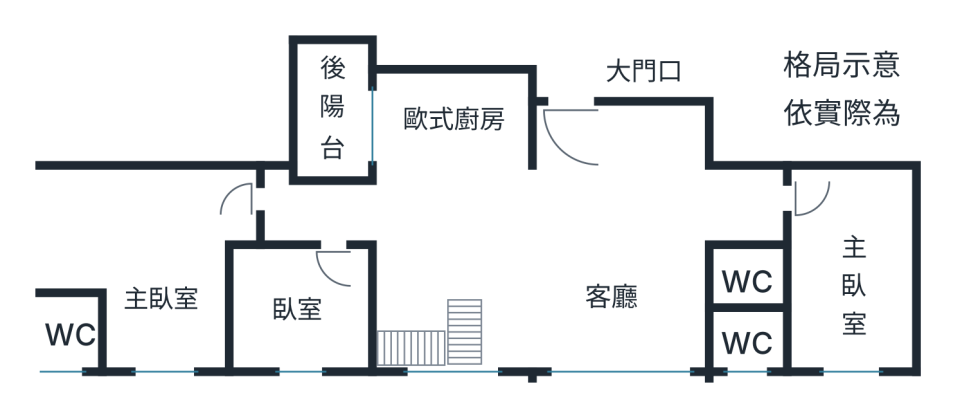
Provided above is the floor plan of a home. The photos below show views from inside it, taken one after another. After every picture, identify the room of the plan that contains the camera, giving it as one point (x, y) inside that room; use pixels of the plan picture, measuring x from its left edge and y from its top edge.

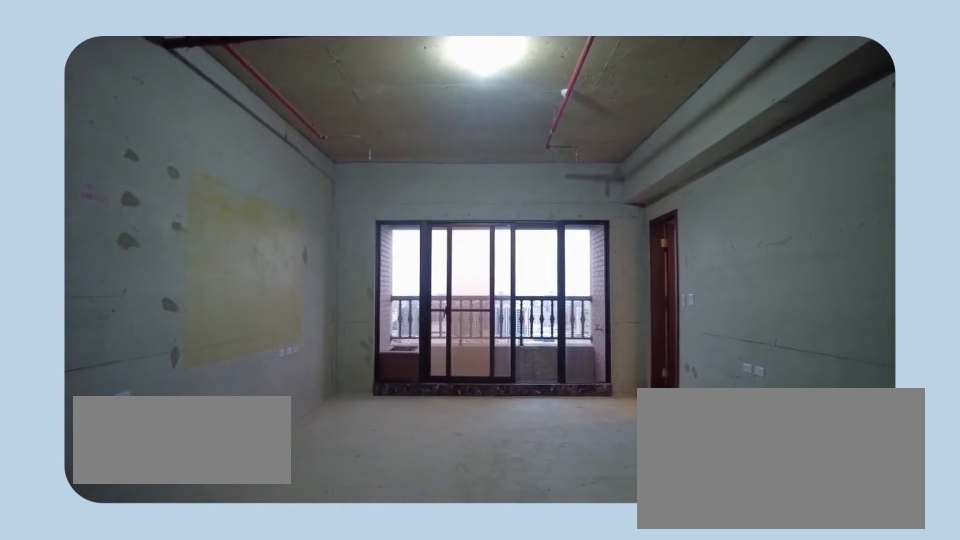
(151, 274)
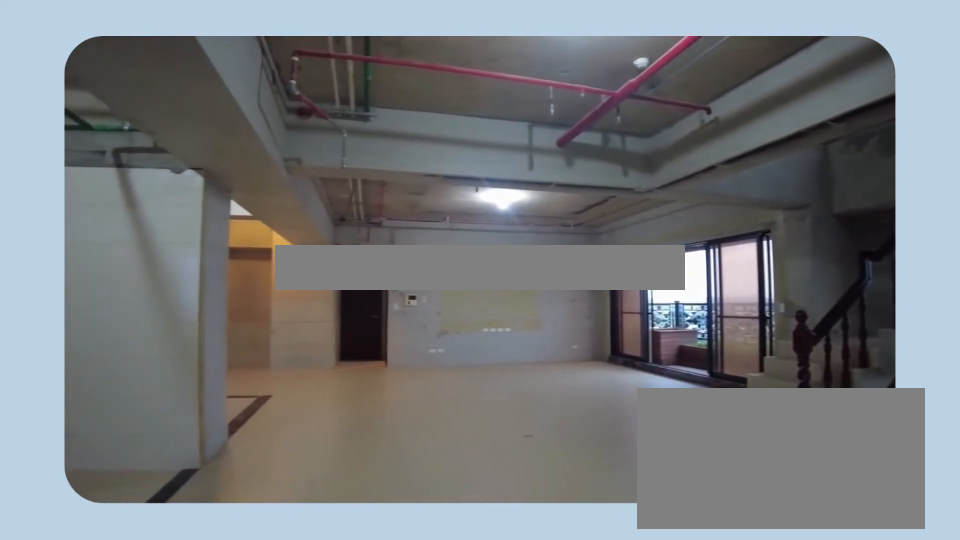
(534, 225)
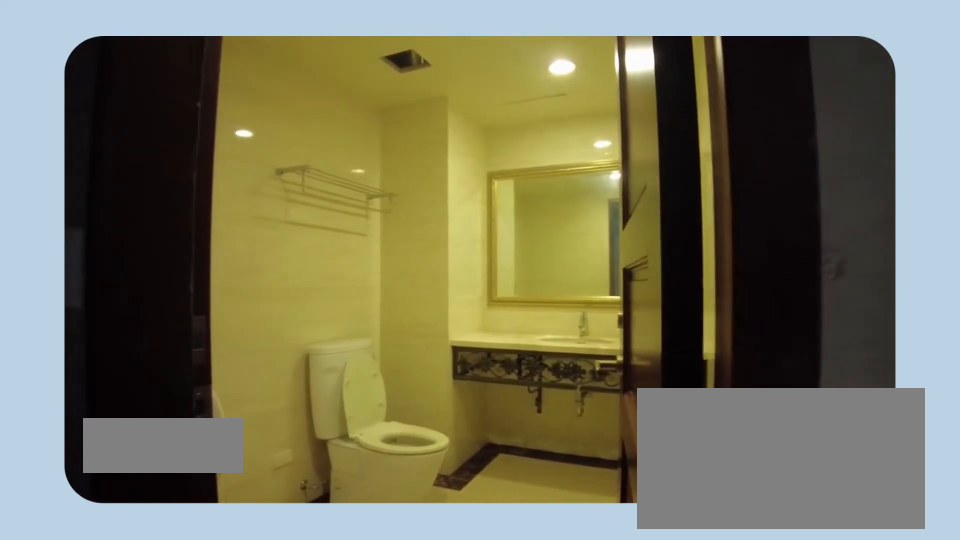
(742, 281)
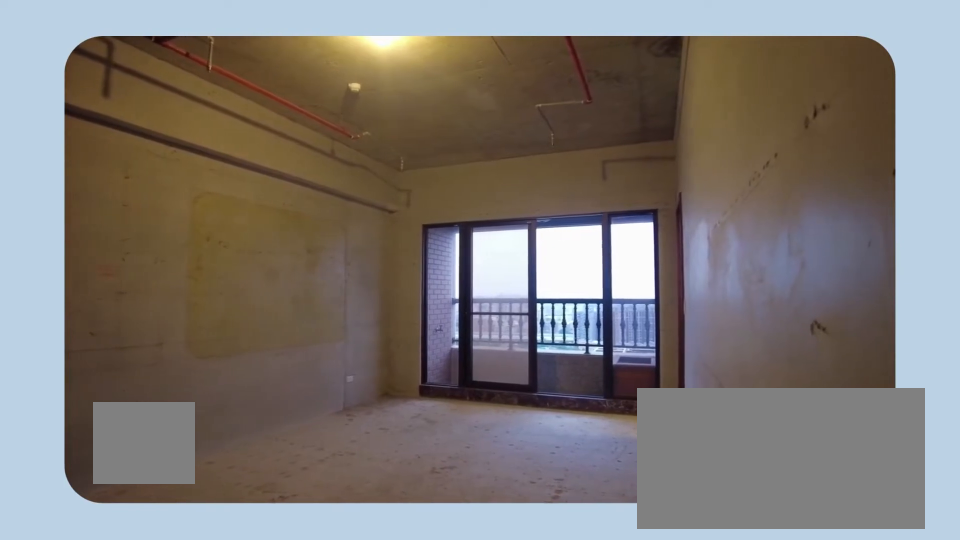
(832, 253)
